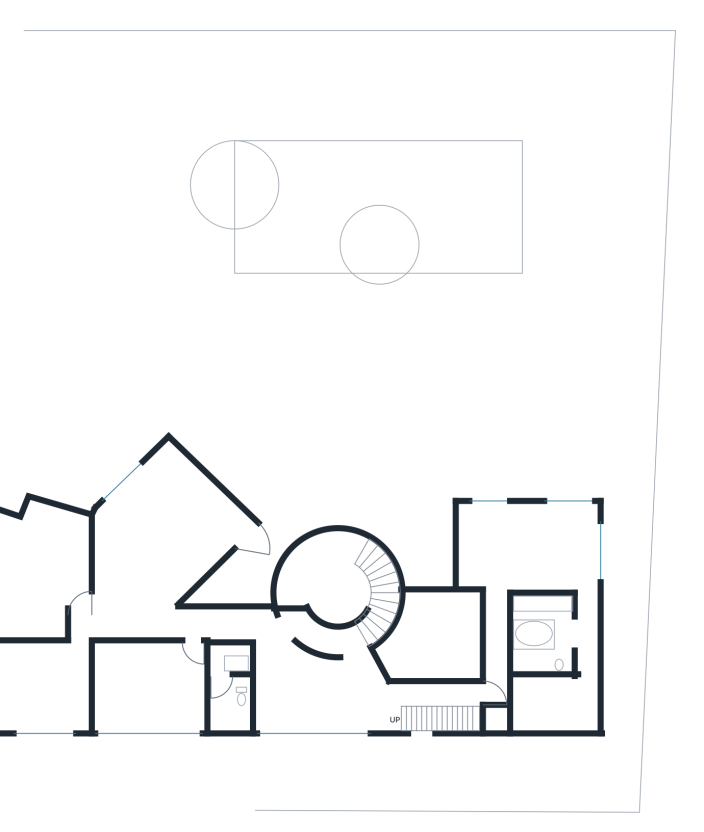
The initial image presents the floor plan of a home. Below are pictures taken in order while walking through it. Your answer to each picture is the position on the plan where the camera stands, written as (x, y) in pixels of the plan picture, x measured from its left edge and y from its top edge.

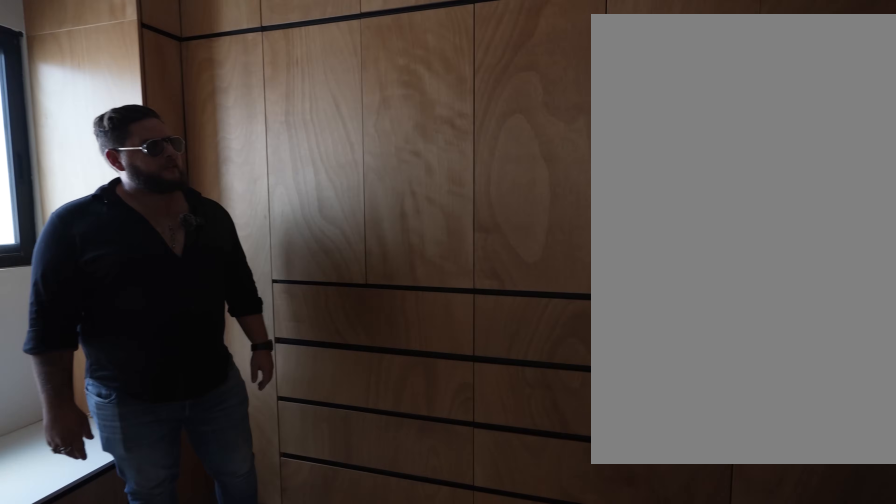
(549, 707)
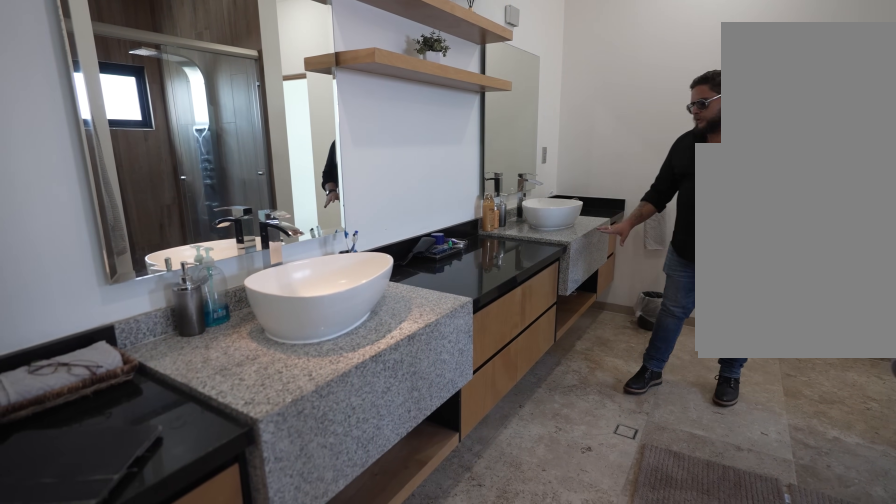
(567, 632)
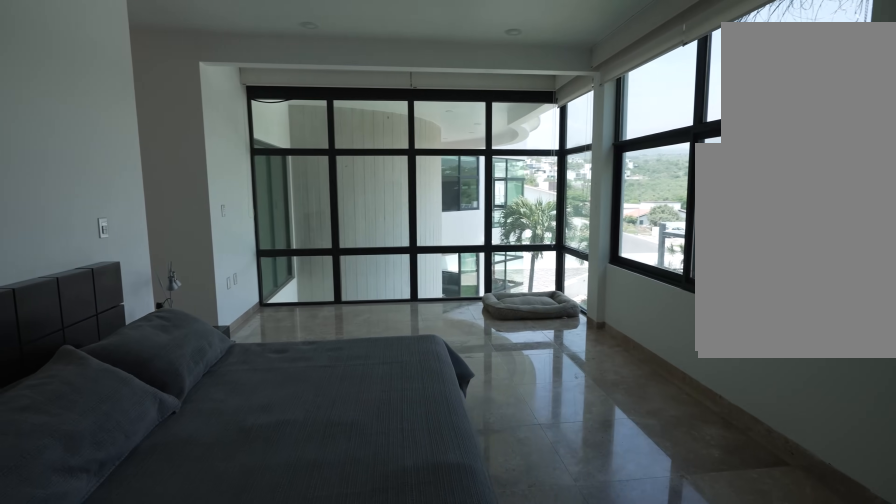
(562, 519)
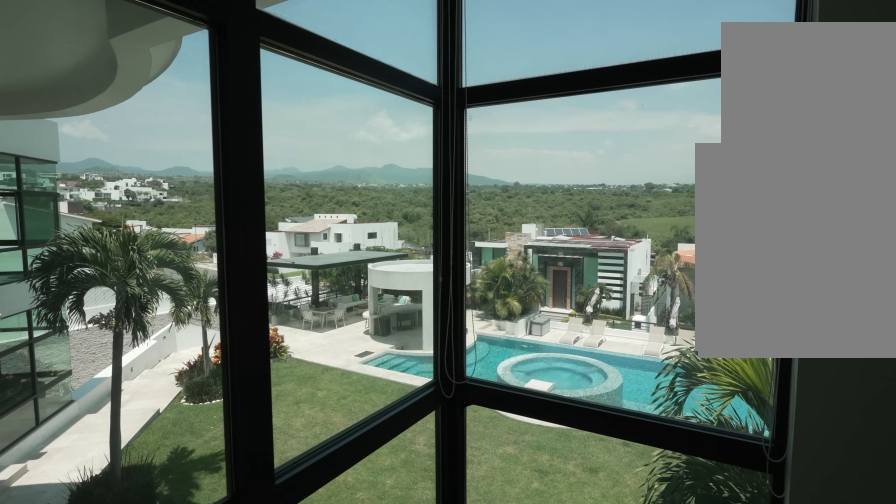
(516, 520)
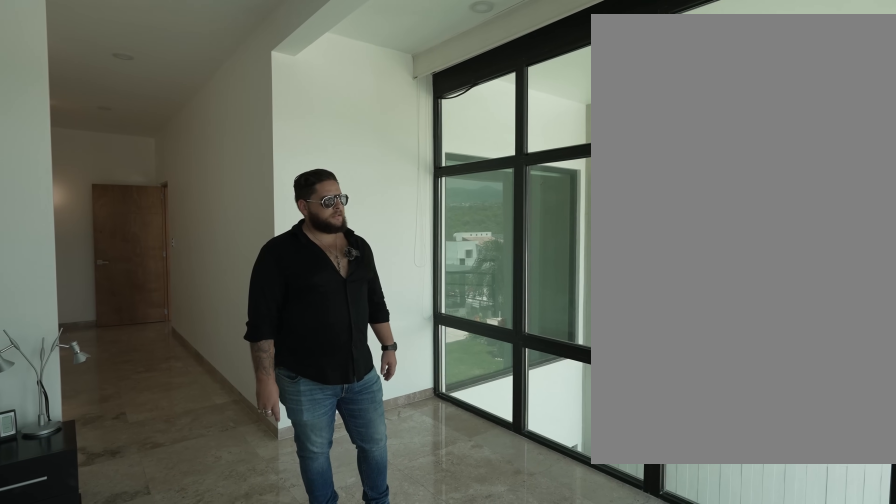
(516, 520)
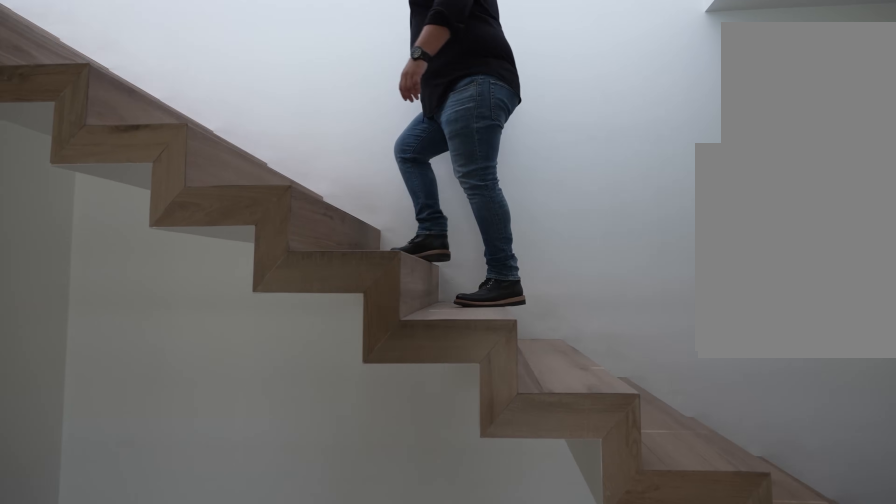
(433, 692)
